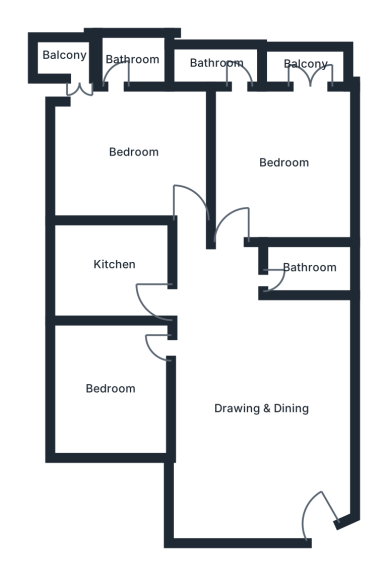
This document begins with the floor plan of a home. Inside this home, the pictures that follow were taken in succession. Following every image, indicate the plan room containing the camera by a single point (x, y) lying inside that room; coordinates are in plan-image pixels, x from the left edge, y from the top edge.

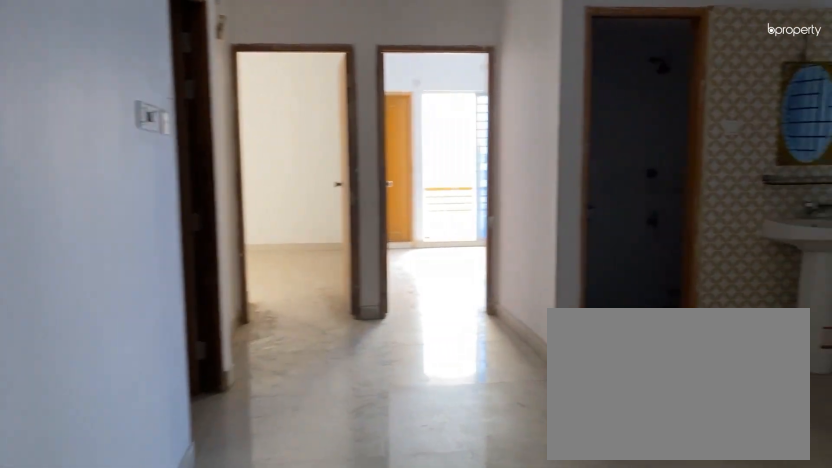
(268, 414)
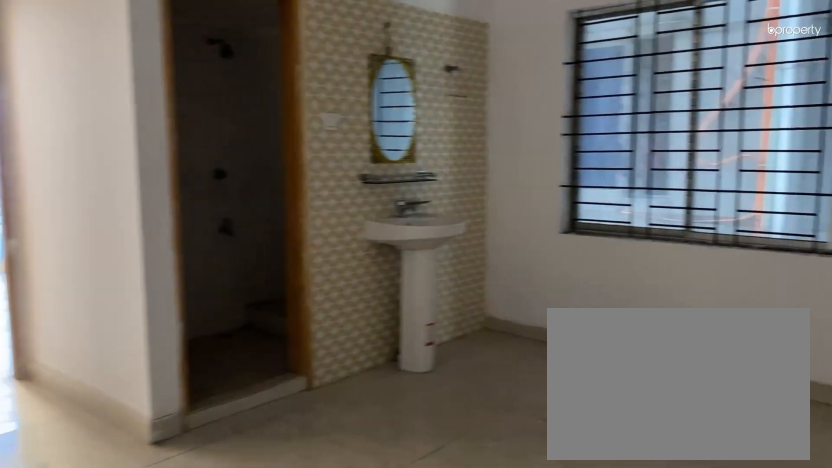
(268, 414)
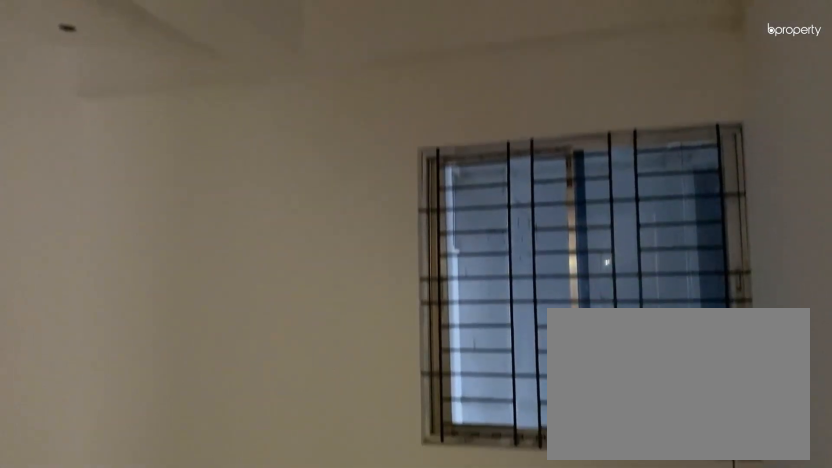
(112, 393)
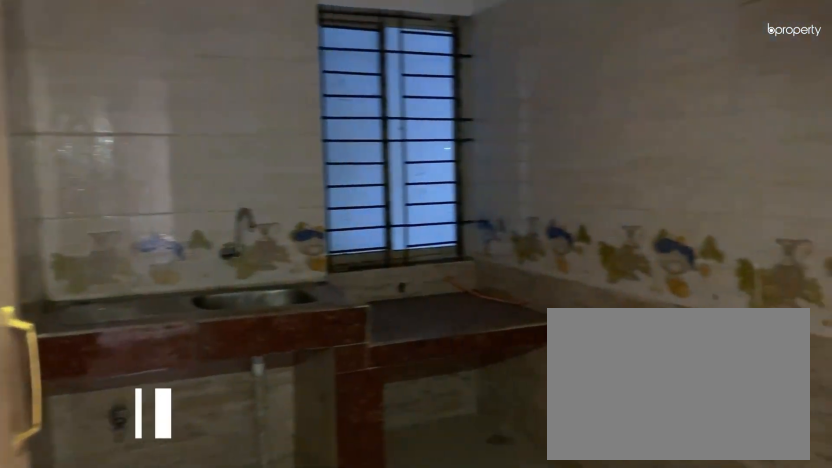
(120, 268)
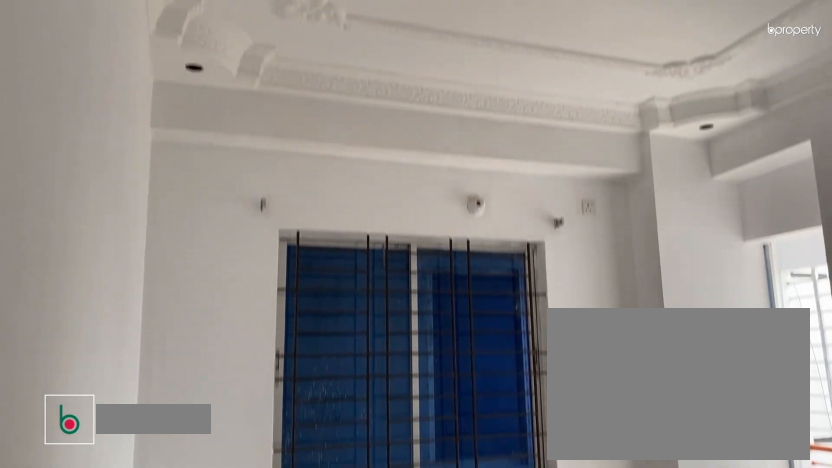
(138, 155)
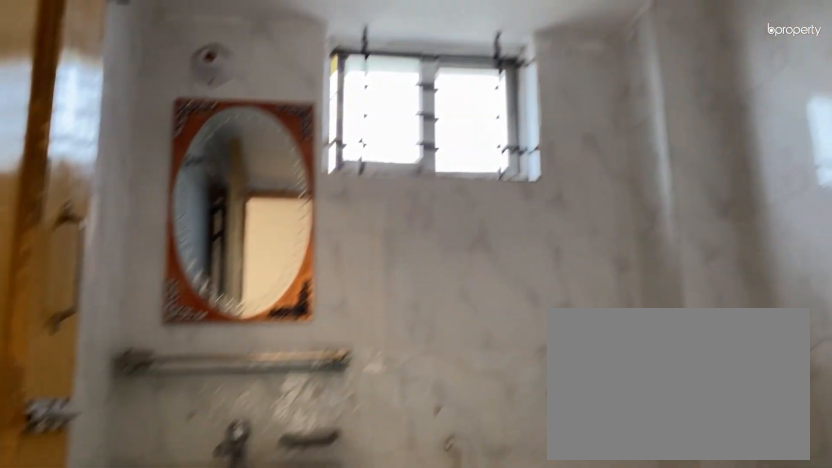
(135, 63)
